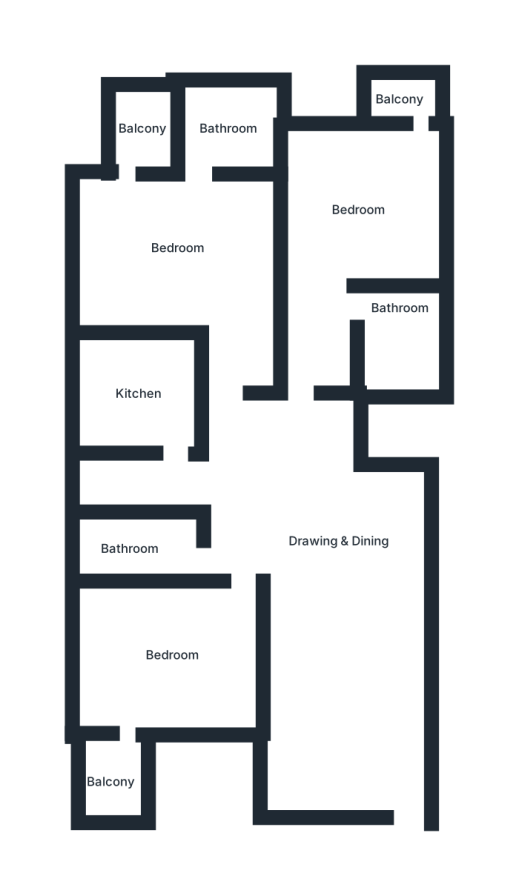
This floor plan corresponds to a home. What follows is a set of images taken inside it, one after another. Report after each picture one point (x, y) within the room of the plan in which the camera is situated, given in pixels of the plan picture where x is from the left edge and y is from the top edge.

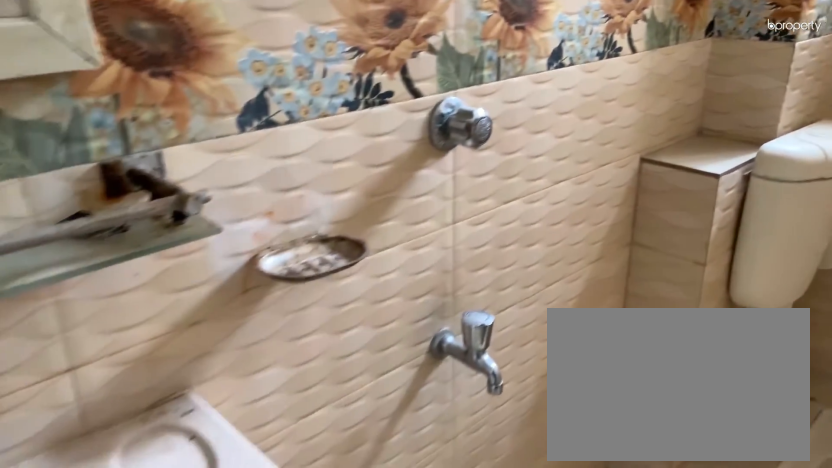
(127, 550)
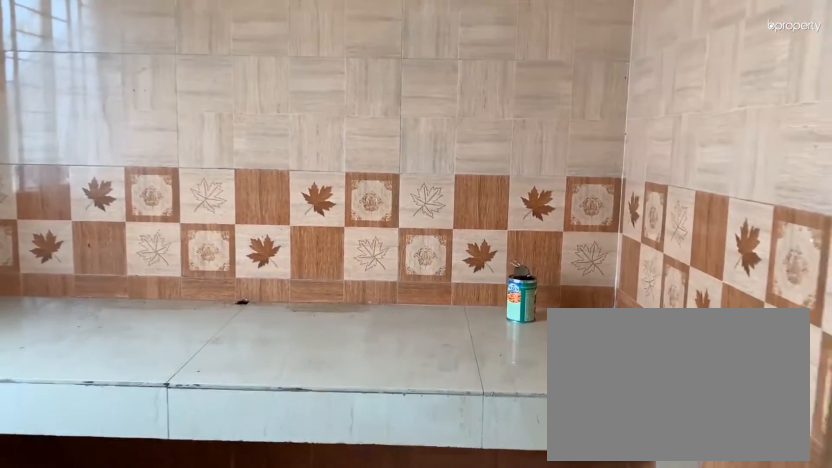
(132, 396)
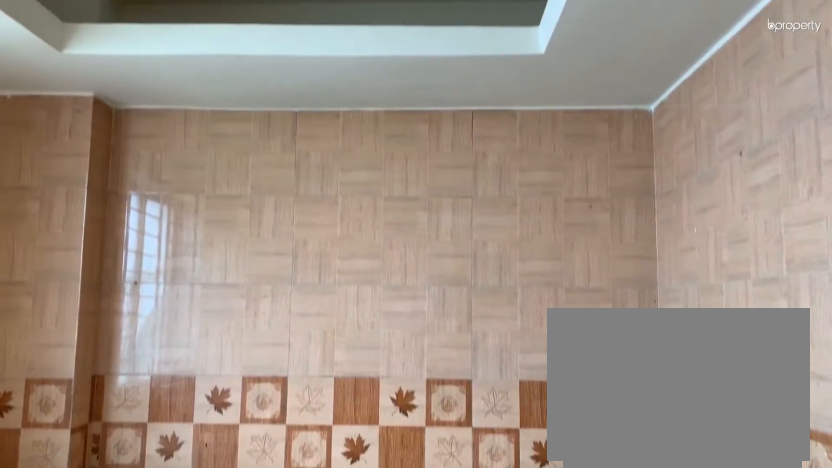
(142, 396)
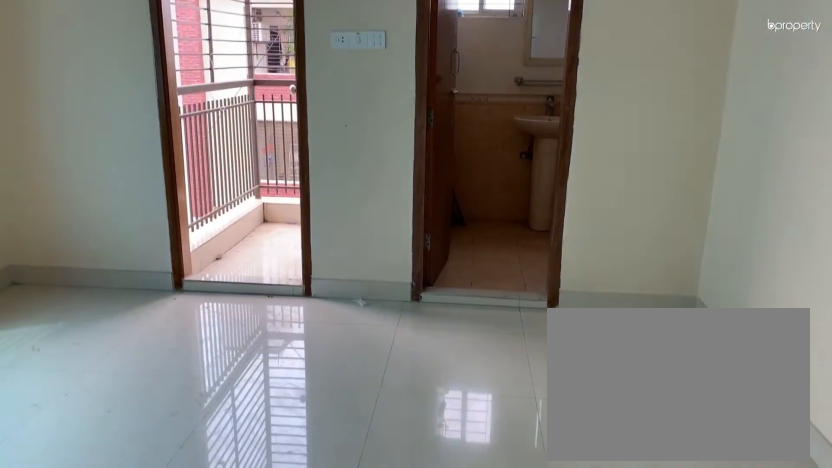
(186, 222)
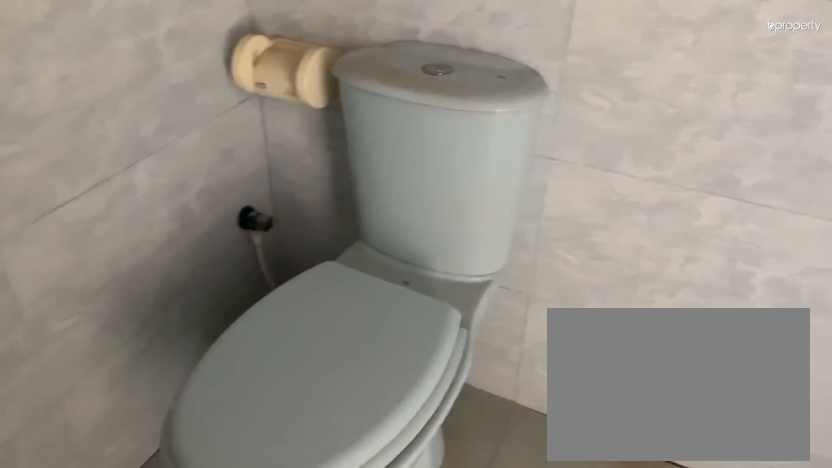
(396, 331)
